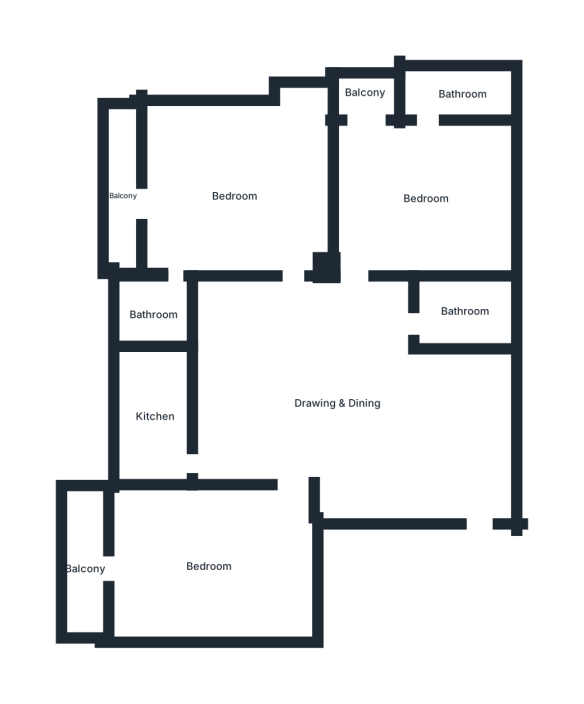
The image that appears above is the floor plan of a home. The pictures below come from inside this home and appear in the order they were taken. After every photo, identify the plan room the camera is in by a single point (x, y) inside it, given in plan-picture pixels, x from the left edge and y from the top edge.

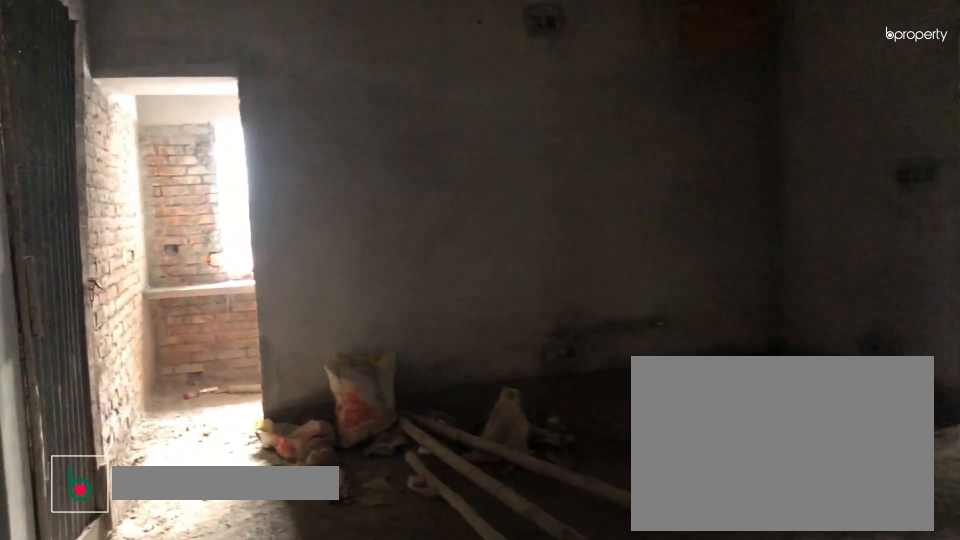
(339, 402)
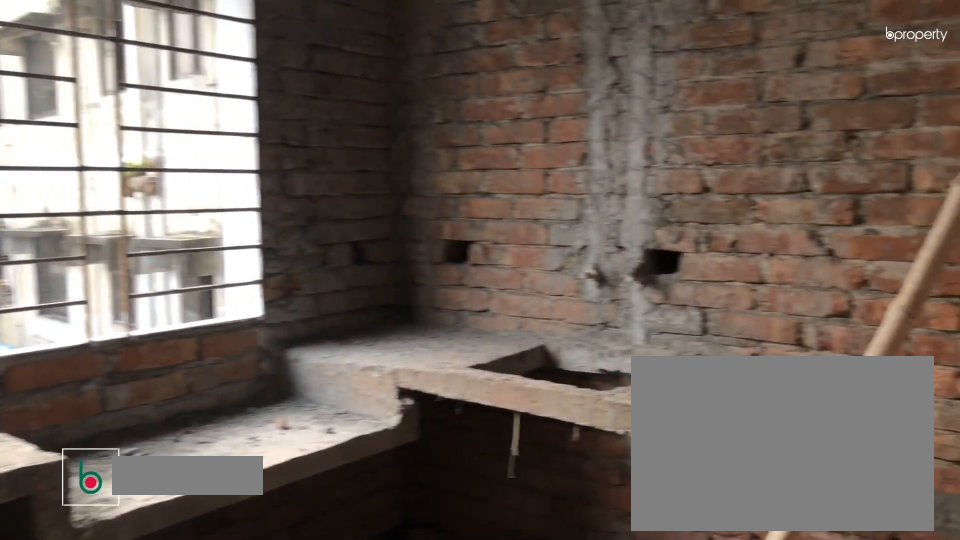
(159, 450)
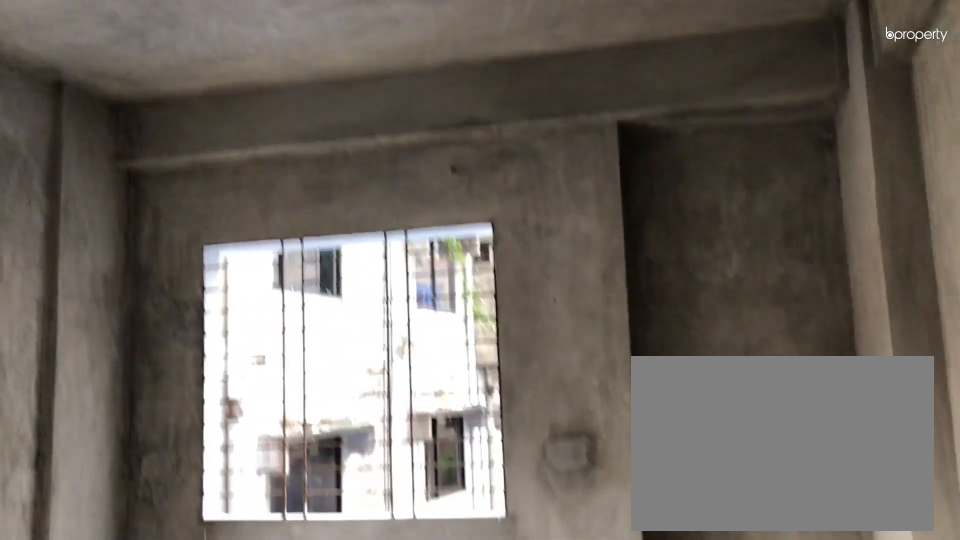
(235, 193)
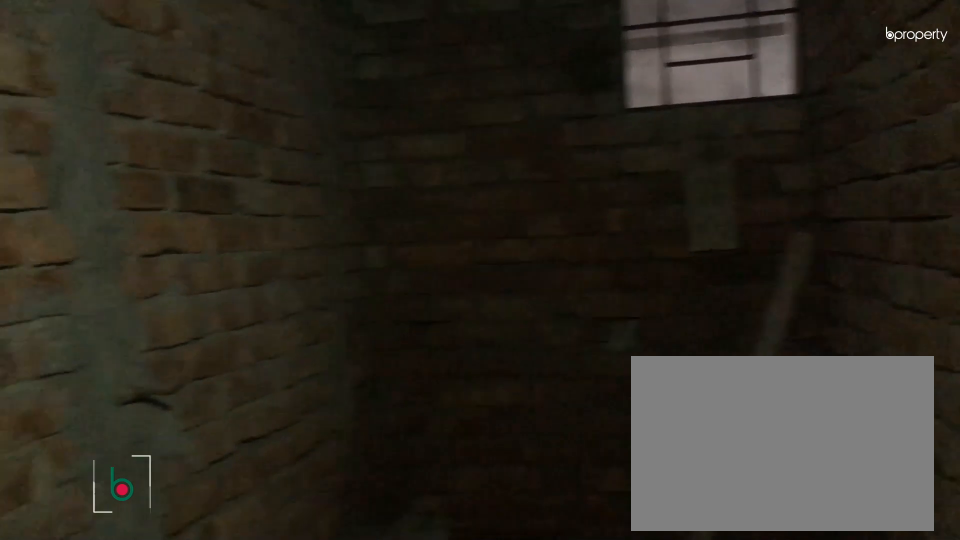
(465, 311)
